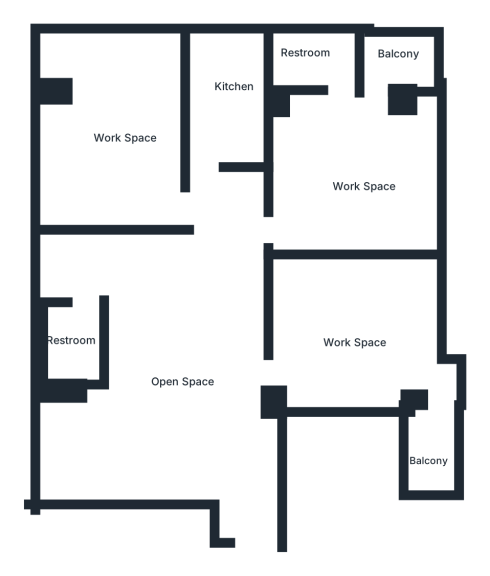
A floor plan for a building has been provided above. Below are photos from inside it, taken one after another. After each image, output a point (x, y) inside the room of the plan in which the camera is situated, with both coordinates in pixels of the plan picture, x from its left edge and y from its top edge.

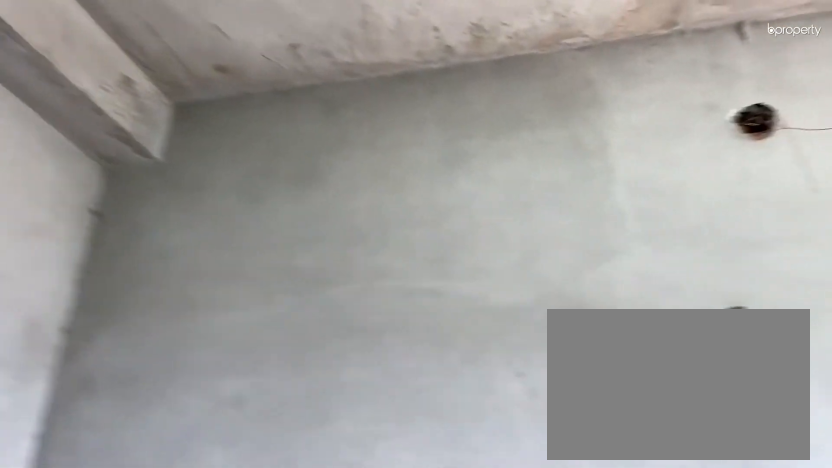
(363, 358)
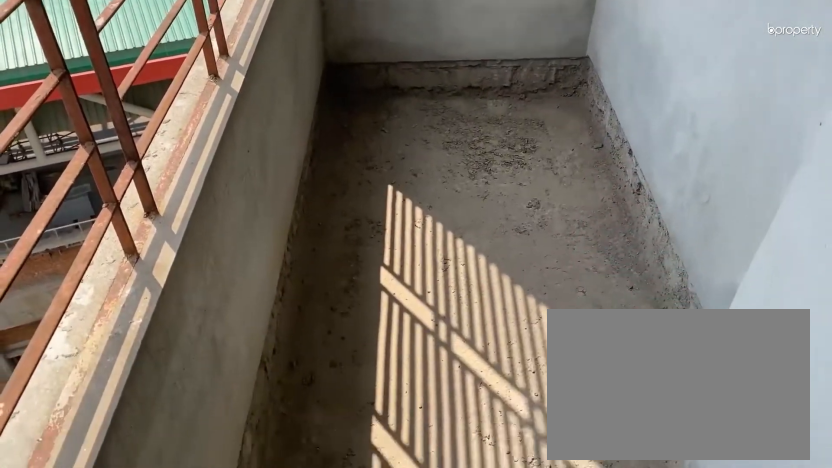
(434, 447)
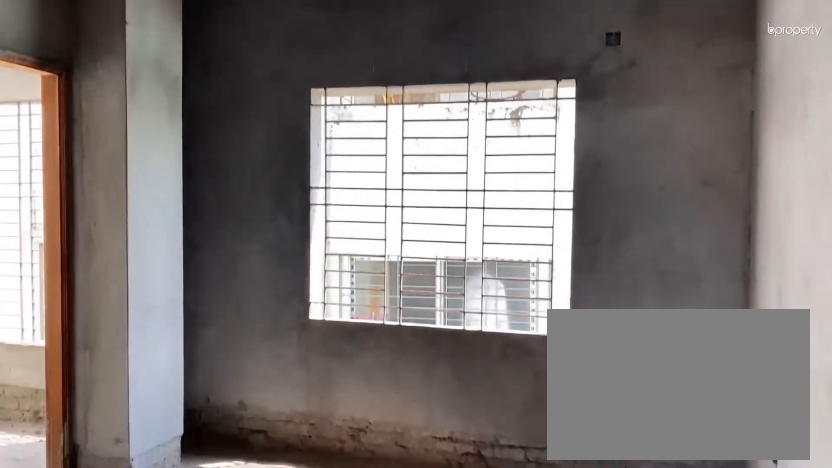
(372, 118)
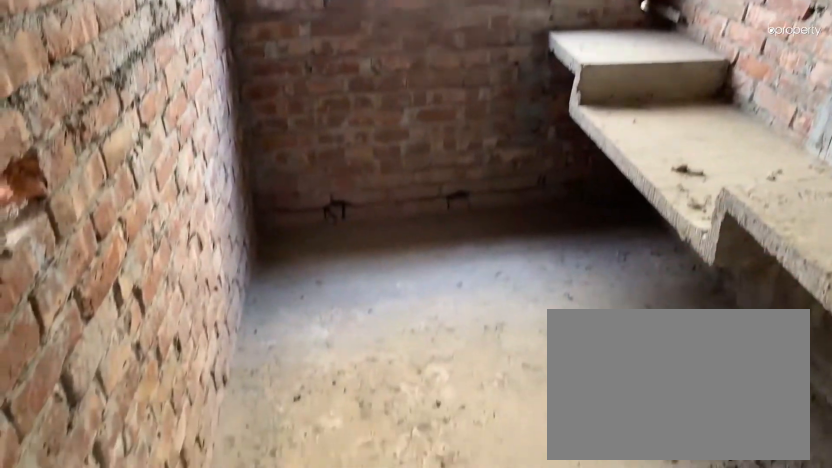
(228, 90)
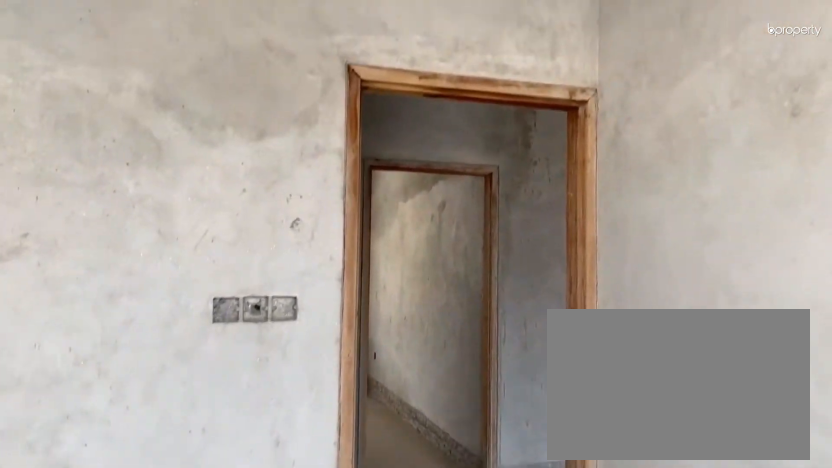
(118, 108)
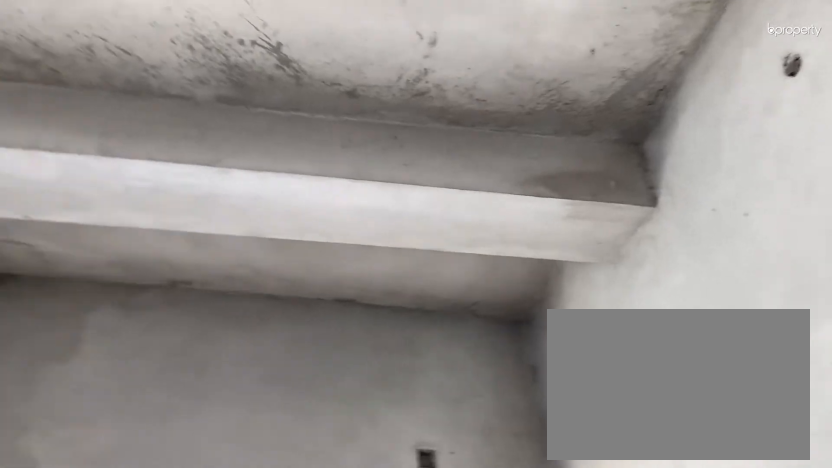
(118, 108)
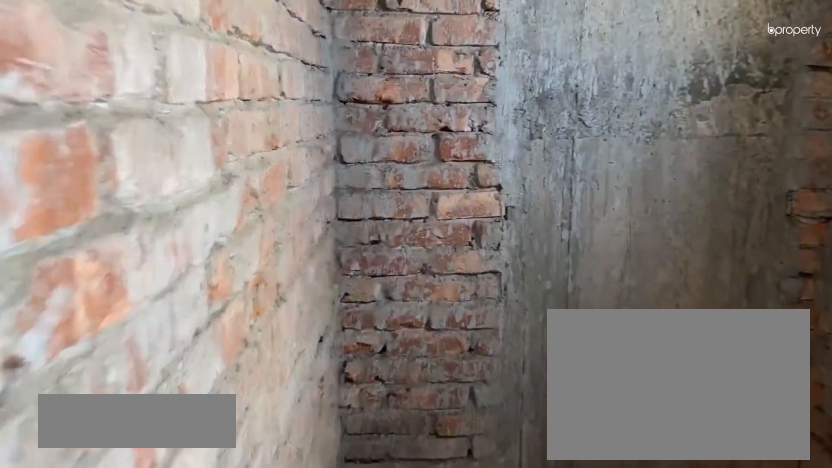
(71, 344)
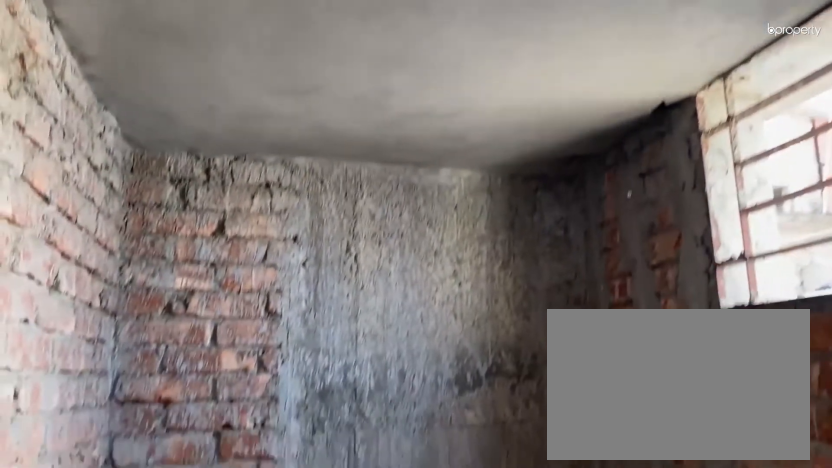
(70, 343)
